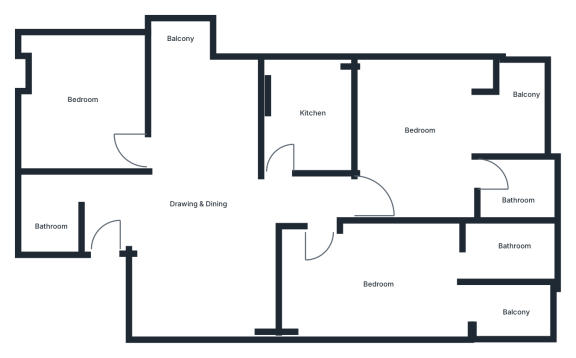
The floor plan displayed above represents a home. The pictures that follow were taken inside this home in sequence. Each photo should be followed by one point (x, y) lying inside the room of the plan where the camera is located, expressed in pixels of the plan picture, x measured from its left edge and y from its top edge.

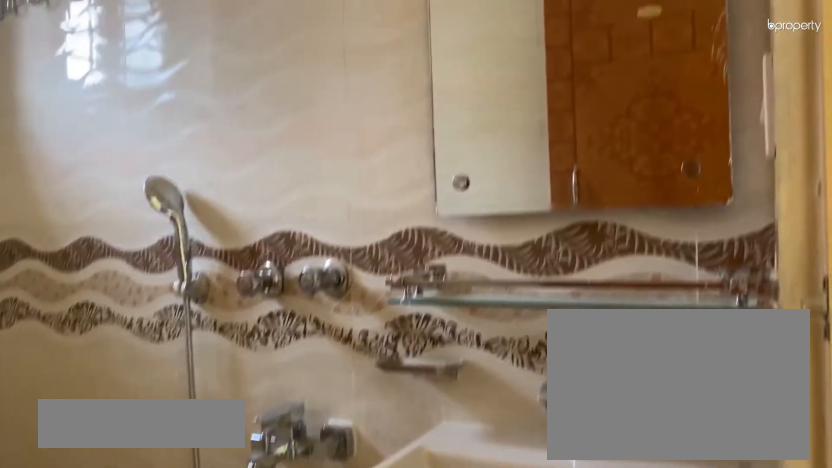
(514, 190)
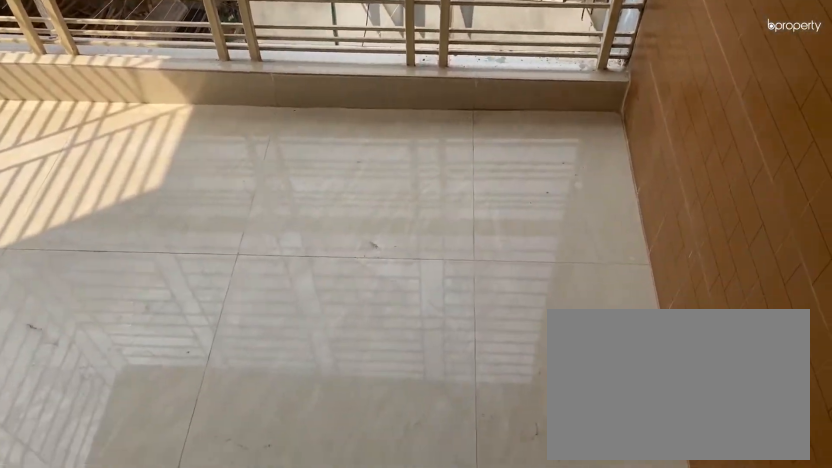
(518, 117)
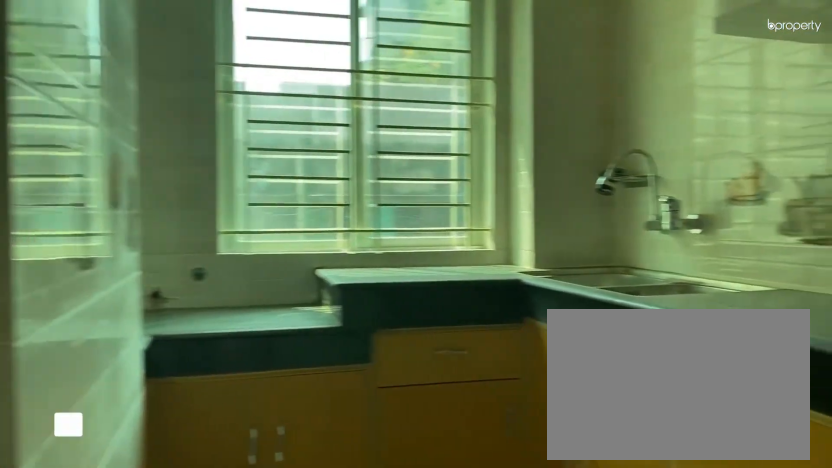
(309, 120)
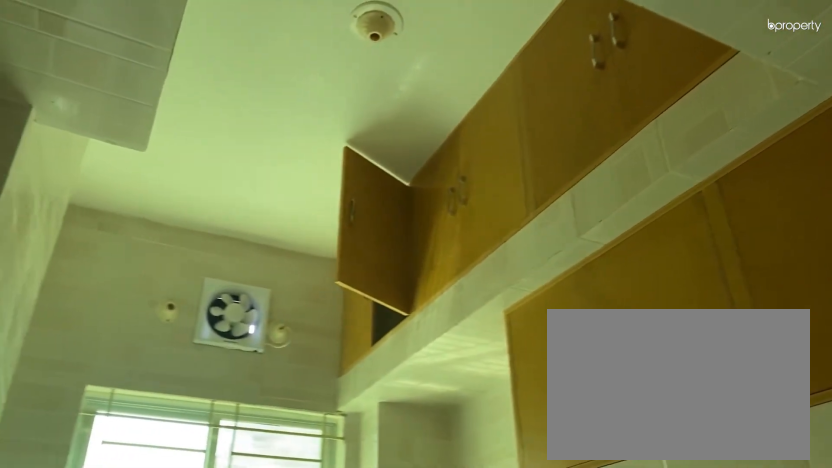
(309, 120)
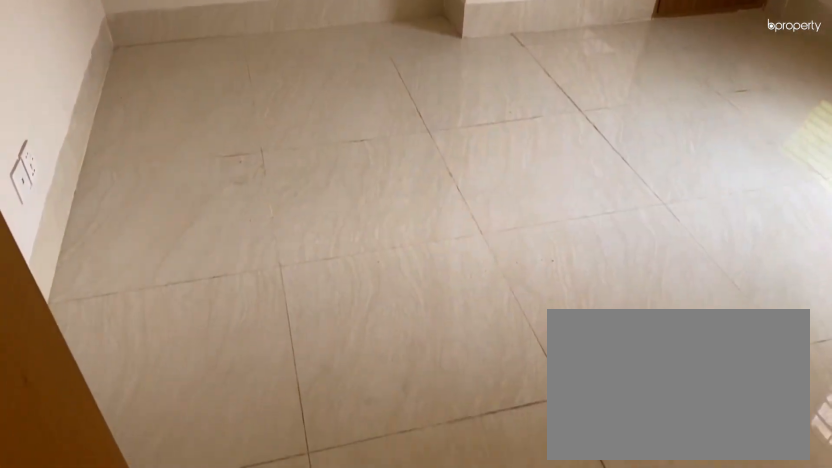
(83, 103)
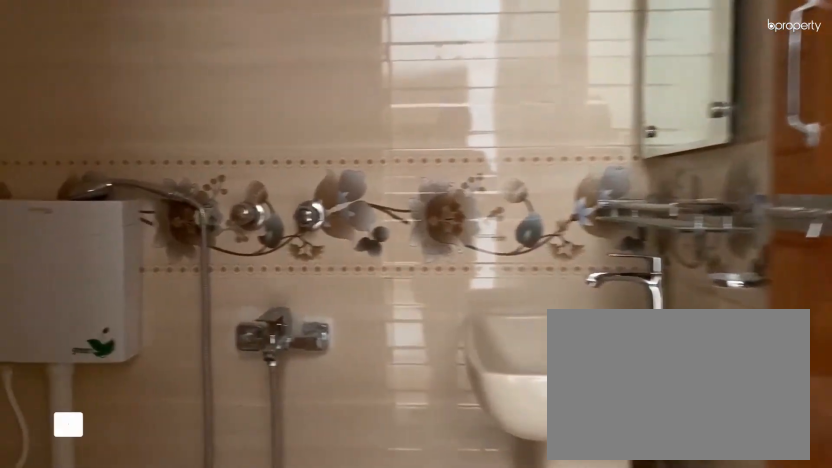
(51, 210)
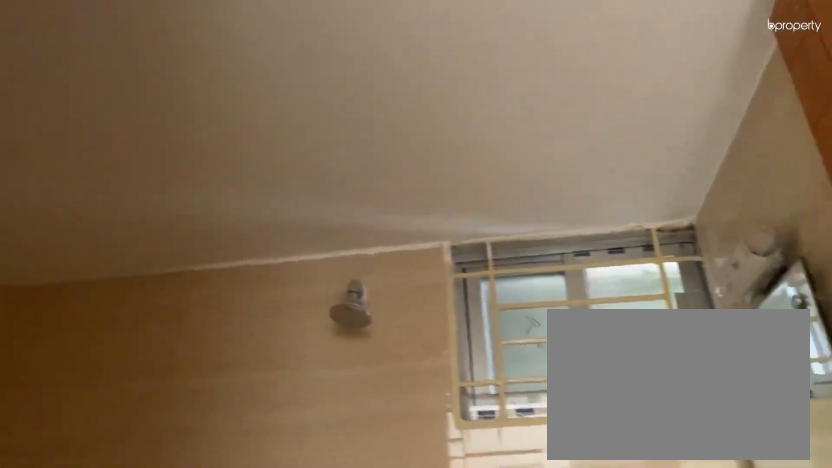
(51, 210)
